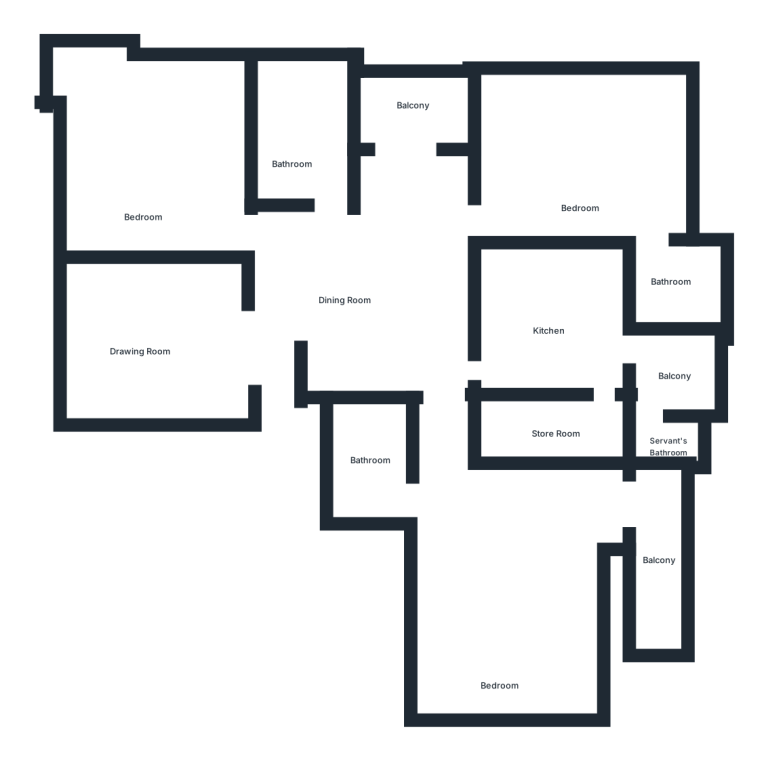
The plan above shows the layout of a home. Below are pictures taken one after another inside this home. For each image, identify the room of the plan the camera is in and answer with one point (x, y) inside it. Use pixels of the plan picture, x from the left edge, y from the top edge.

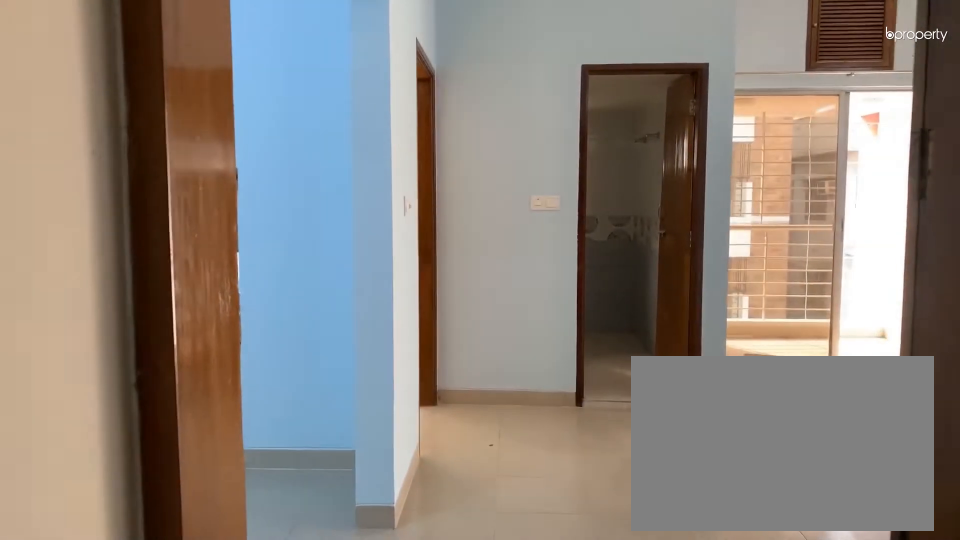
(272, 423)
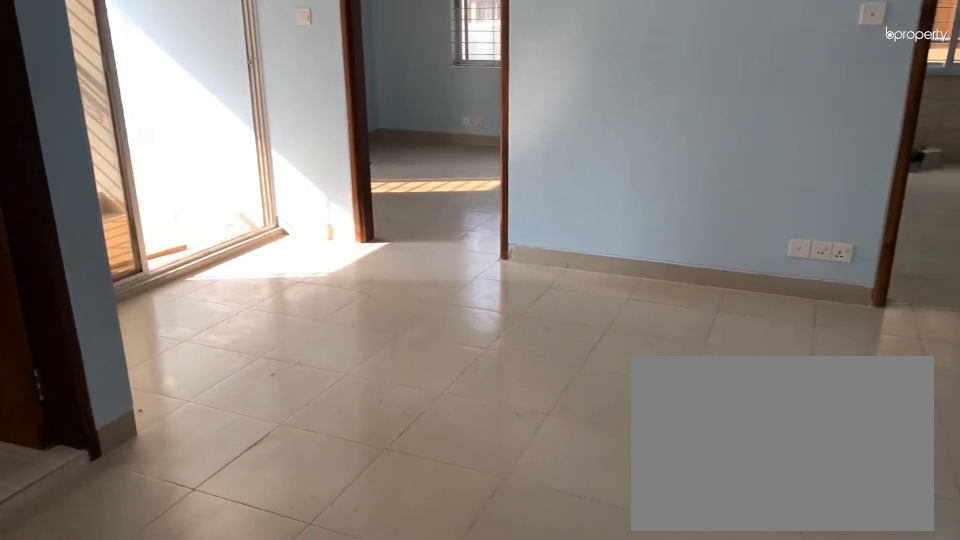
(359, 294)
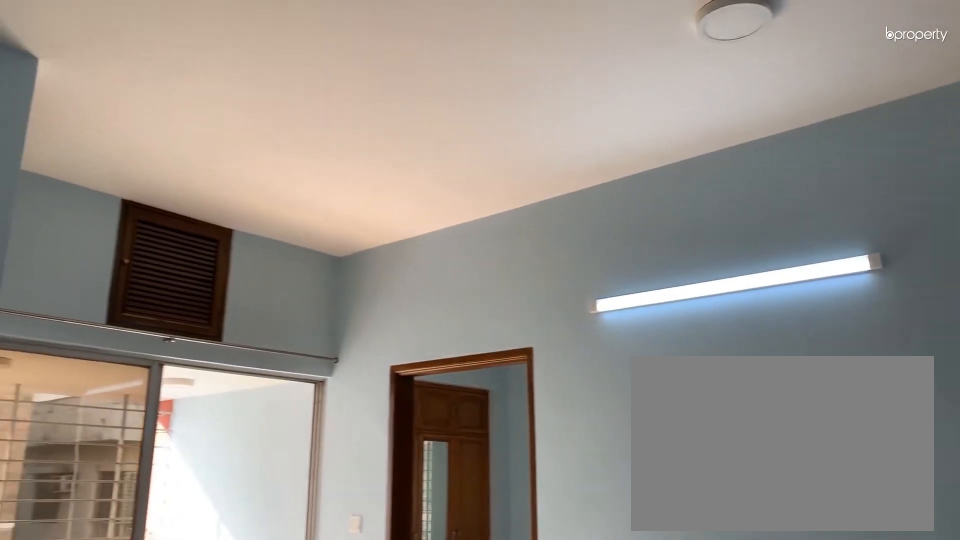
(359, 295)
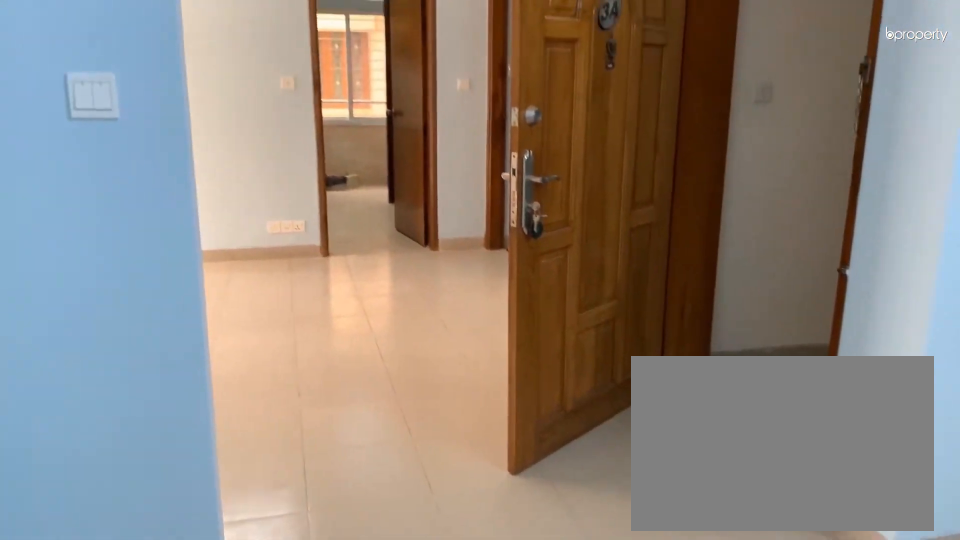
(138, 332)
